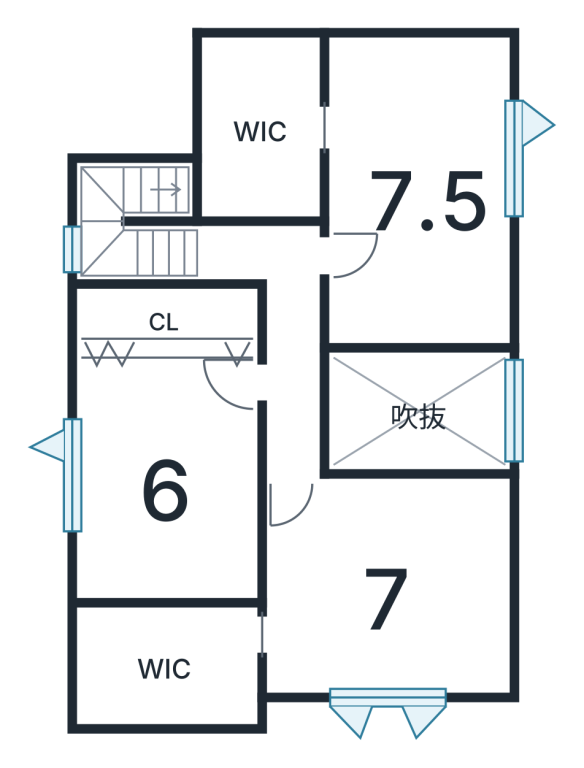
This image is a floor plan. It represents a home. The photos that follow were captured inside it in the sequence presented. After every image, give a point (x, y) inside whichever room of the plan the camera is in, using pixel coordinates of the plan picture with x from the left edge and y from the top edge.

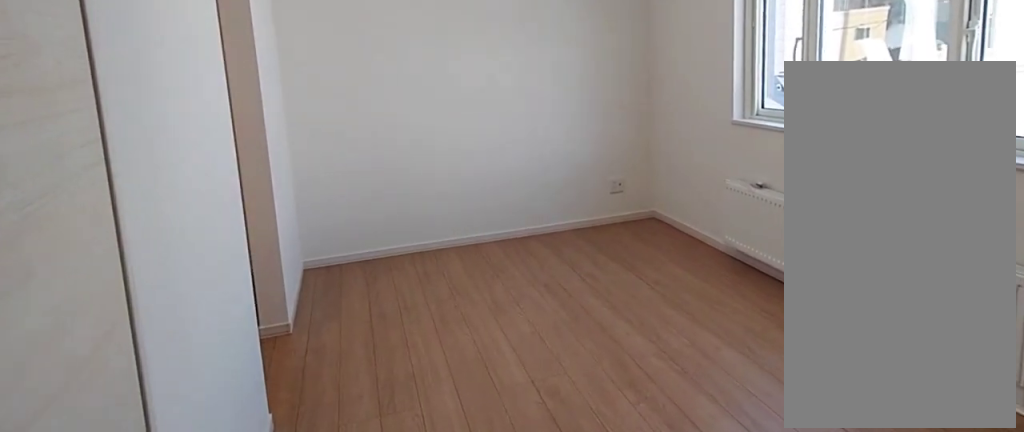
(420, 215)
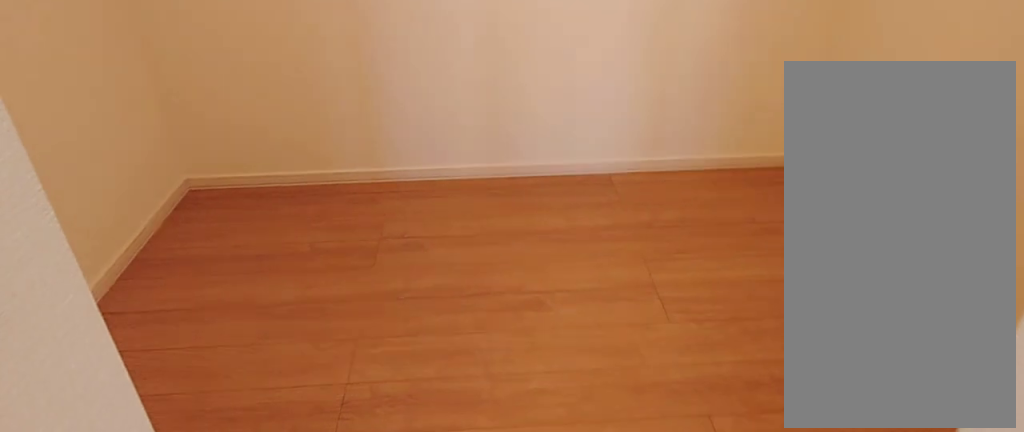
(254, 153)
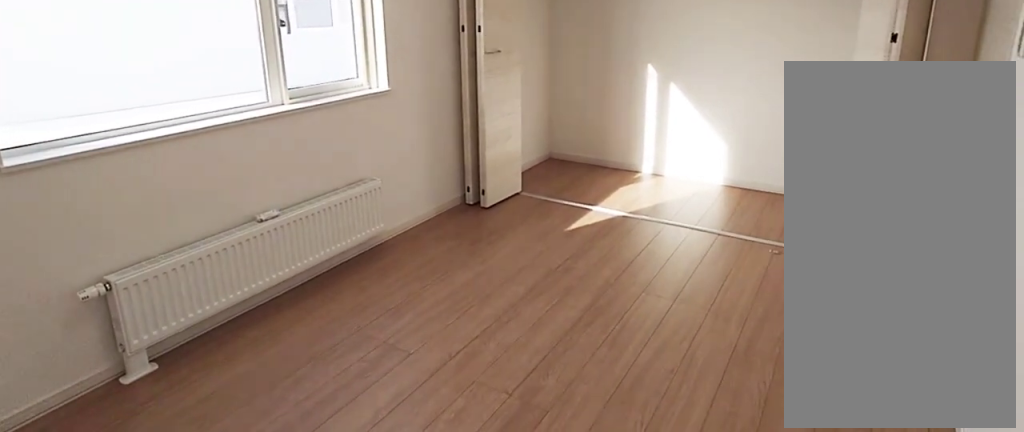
(169, 482)
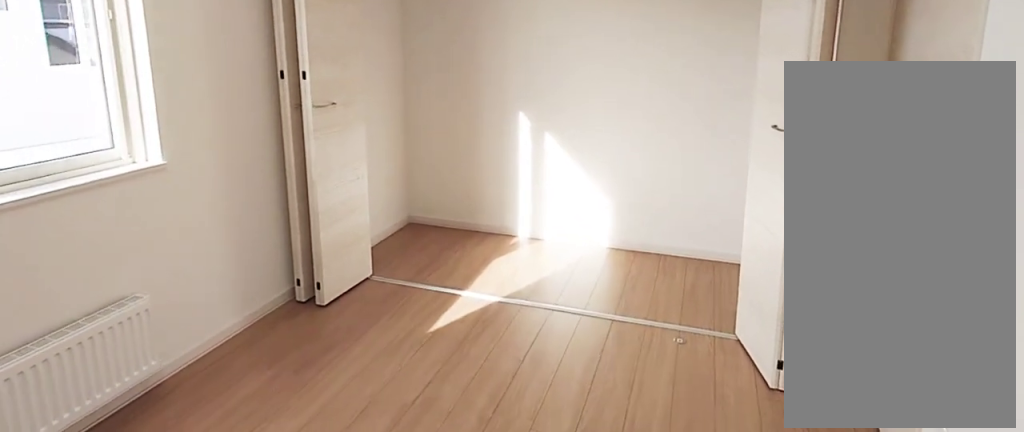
(169, 482)
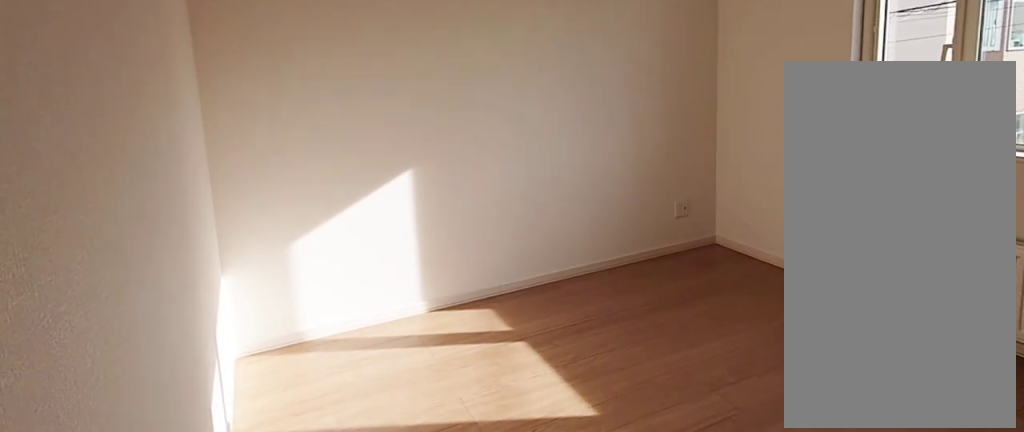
(376, 590)
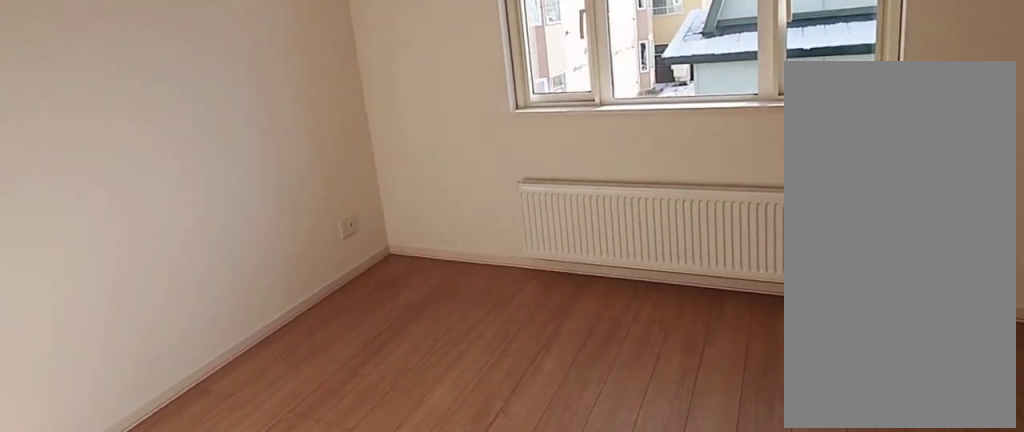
(376, 590)
